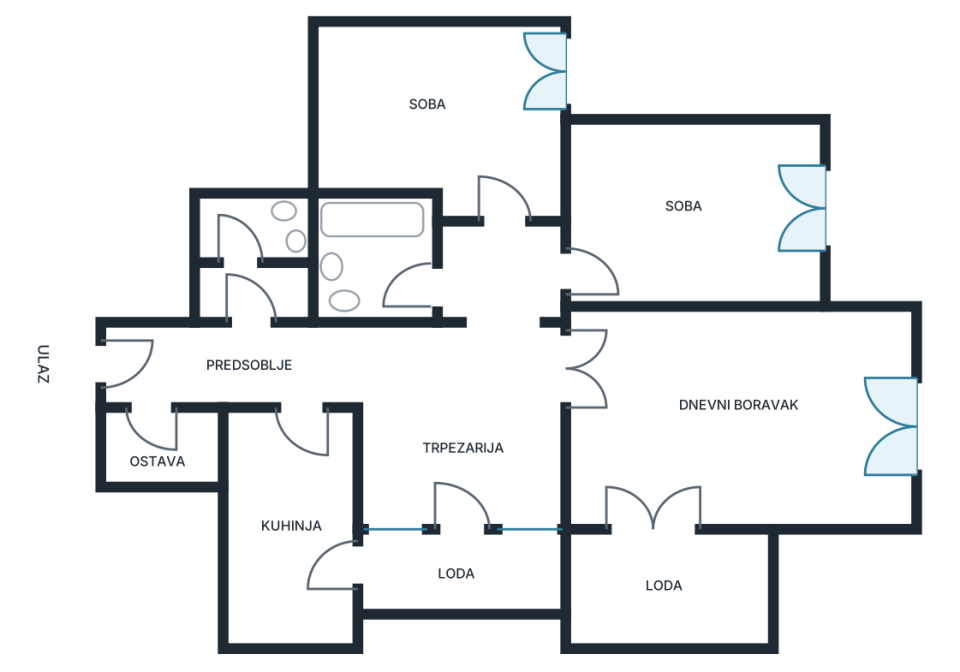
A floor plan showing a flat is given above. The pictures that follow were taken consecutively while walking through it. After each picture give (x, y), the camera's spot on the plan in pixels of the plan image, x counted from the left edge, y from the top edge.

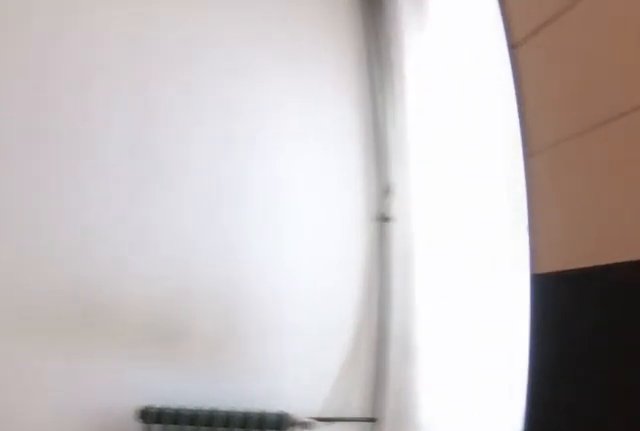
(507, 206)
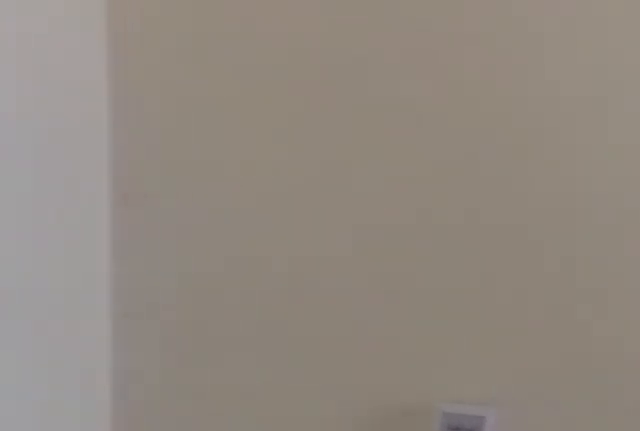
(379, 86)
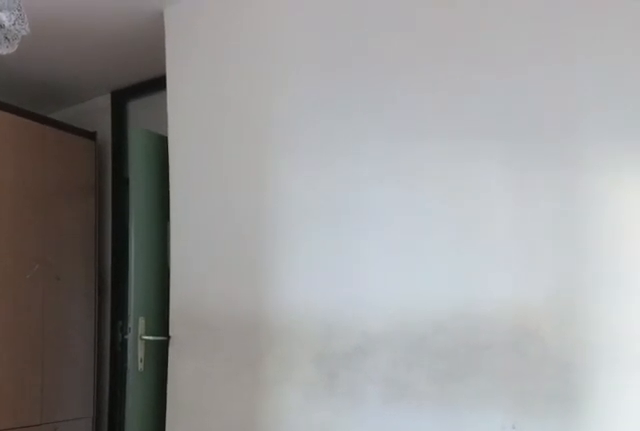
(340, 60)
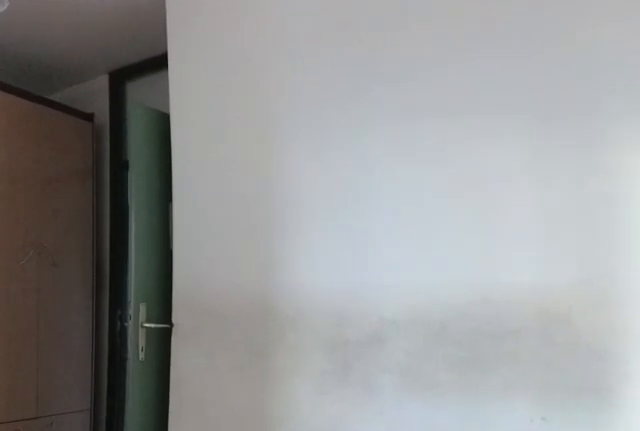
(348, 66)
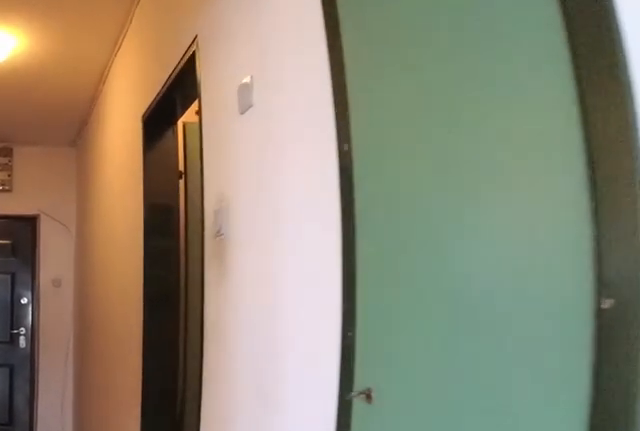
(444, 374)
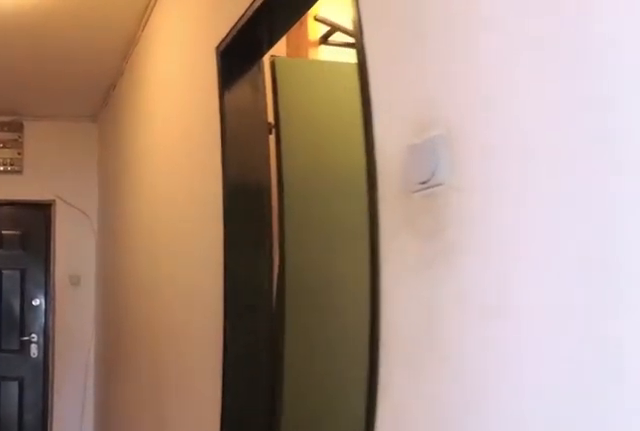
(383, 375)
